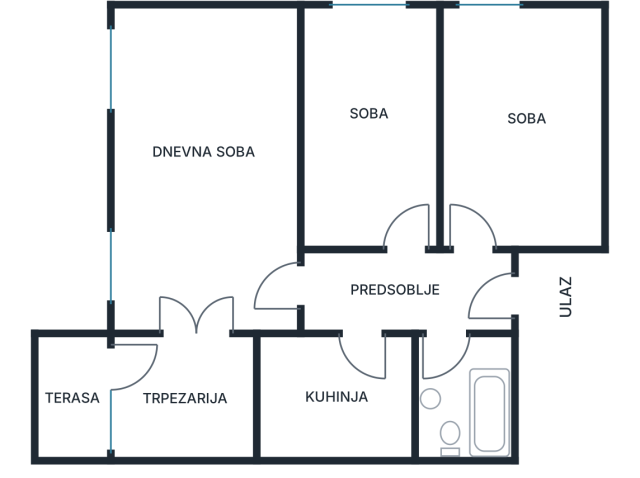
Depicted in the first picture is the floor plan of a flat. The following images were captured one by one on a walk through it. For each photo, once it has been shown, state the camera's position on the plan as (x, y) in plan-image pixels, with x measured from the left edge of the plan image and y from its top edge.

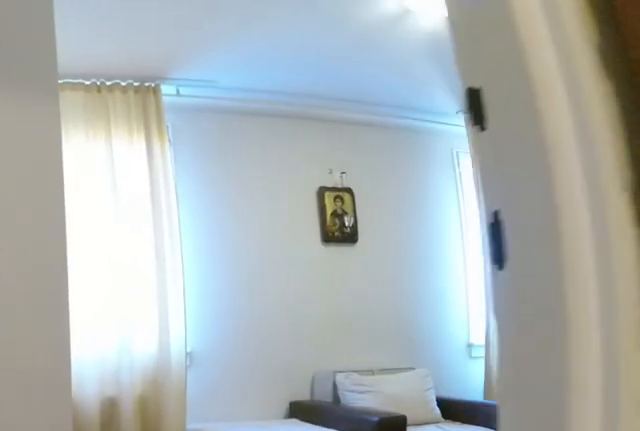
(331, 300)
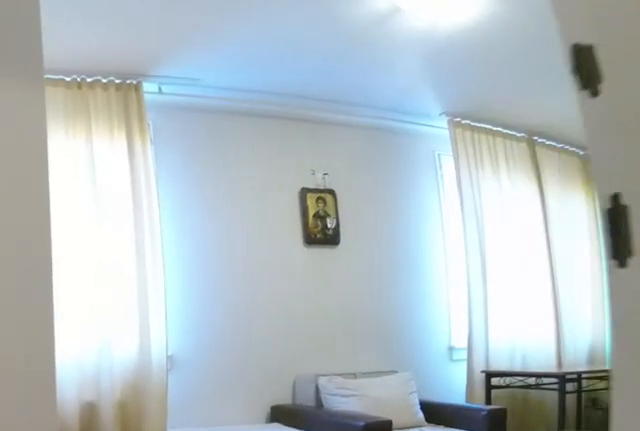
(319, 300)
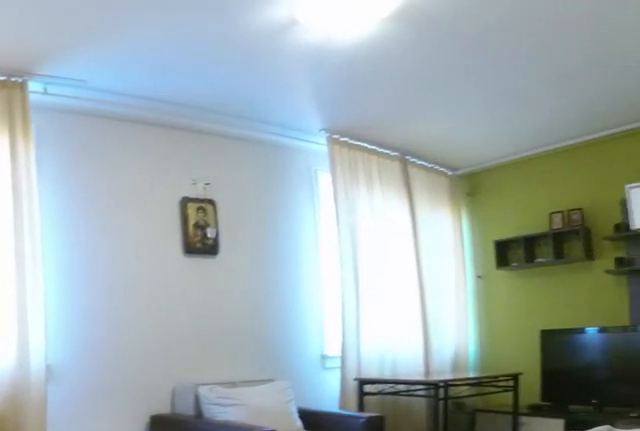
(302, 300)
